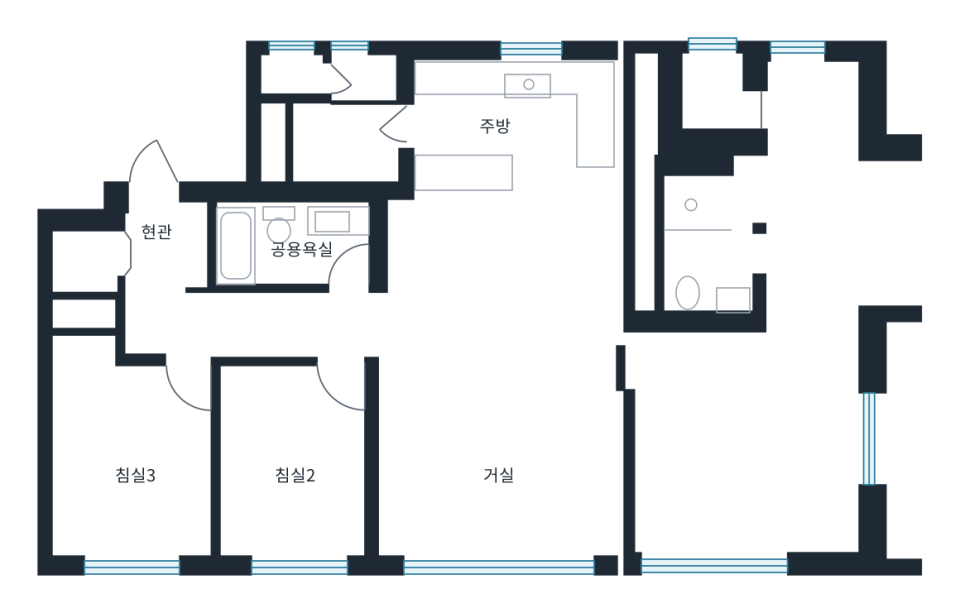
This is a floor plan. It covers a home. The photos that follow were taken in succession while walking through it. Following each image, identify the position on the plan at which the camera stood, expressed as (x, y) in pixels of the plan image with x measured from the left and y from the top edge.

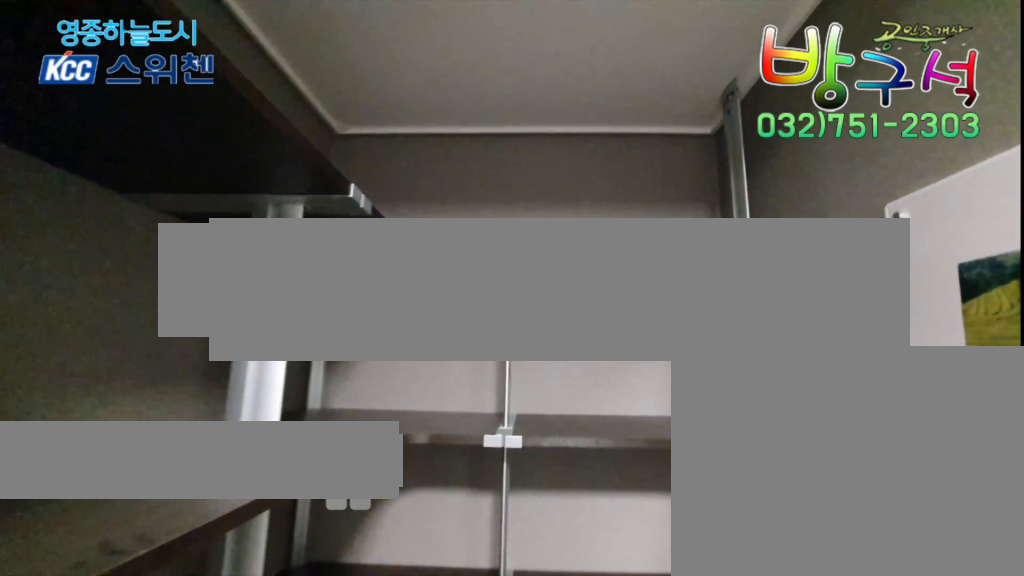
(168, 220)
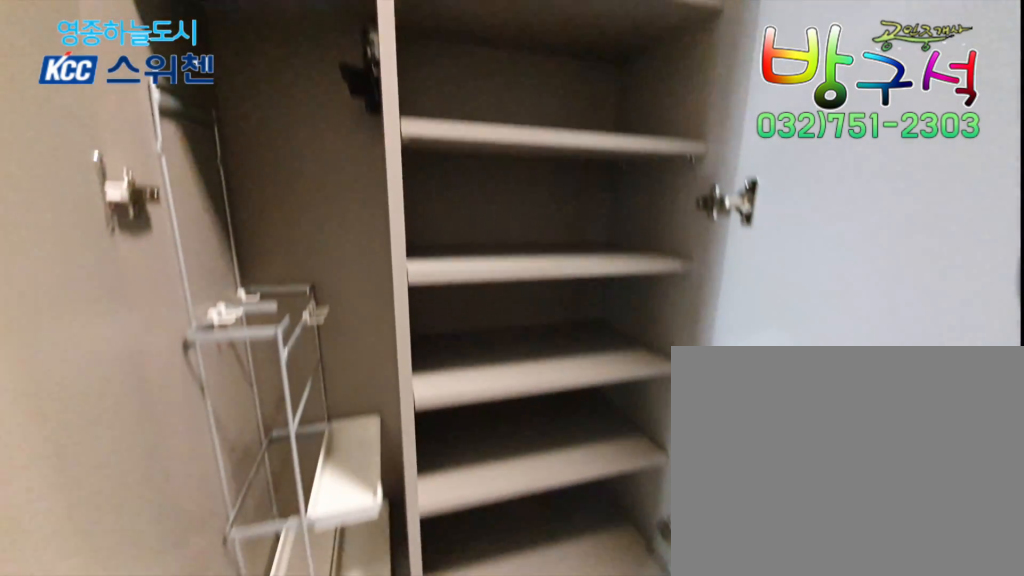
(171, 227)
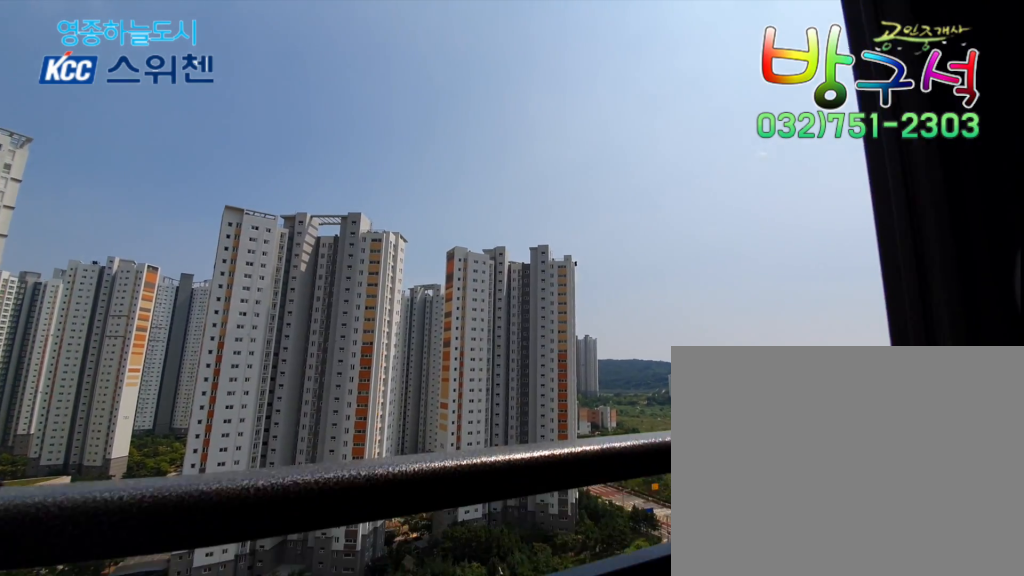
(125, 406)
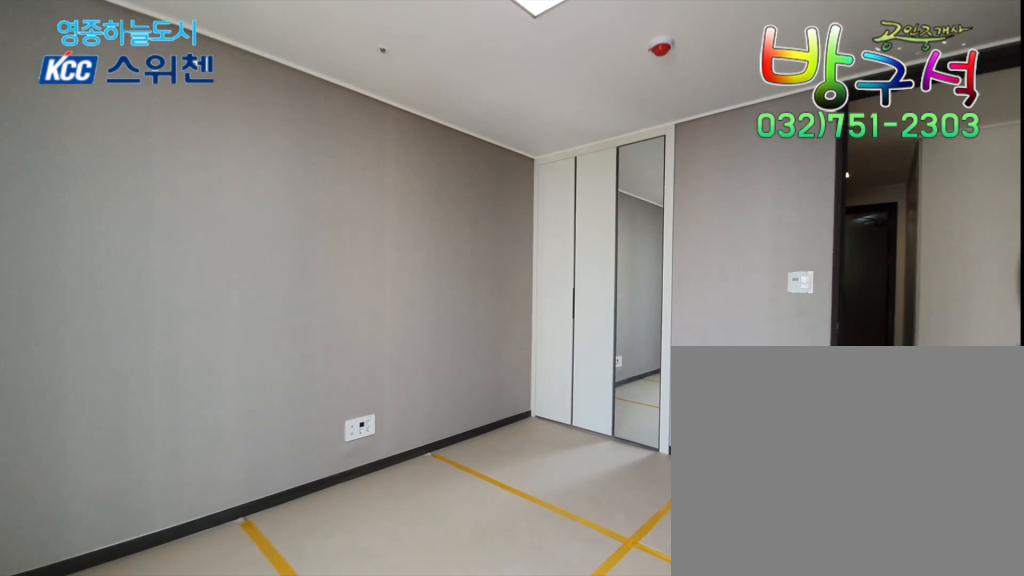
(125, 406)
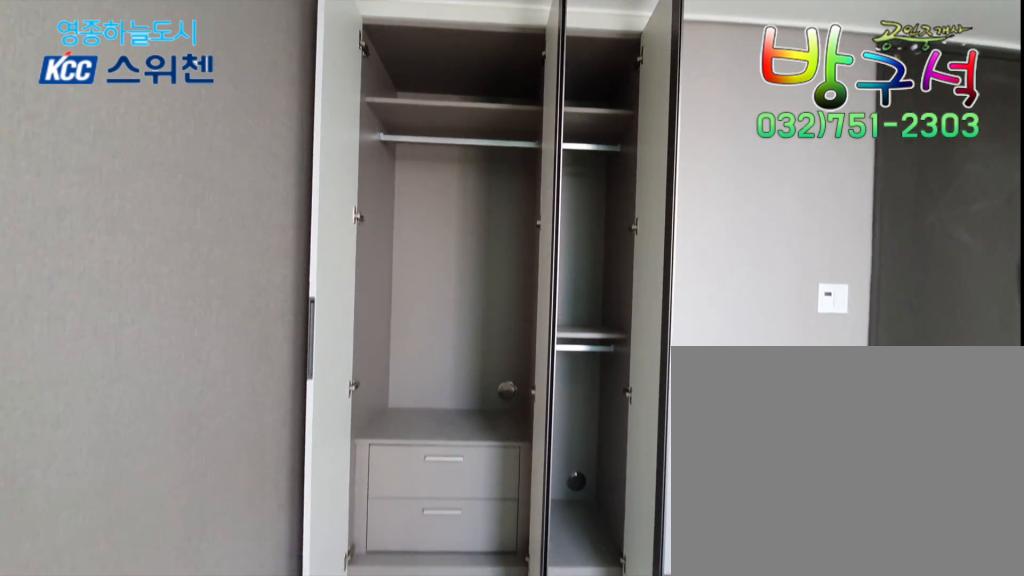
(125, 406)
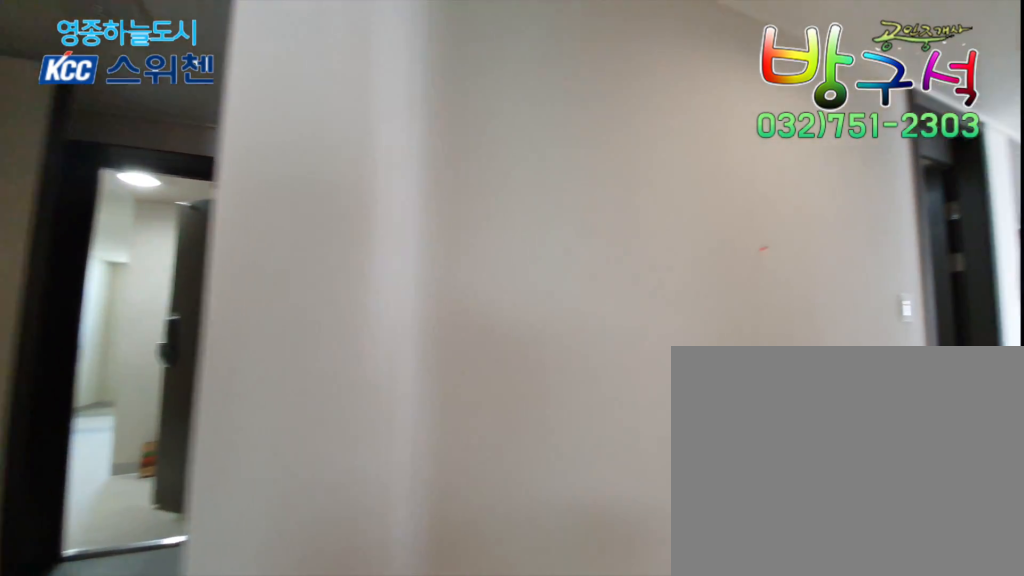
(290, 323)
